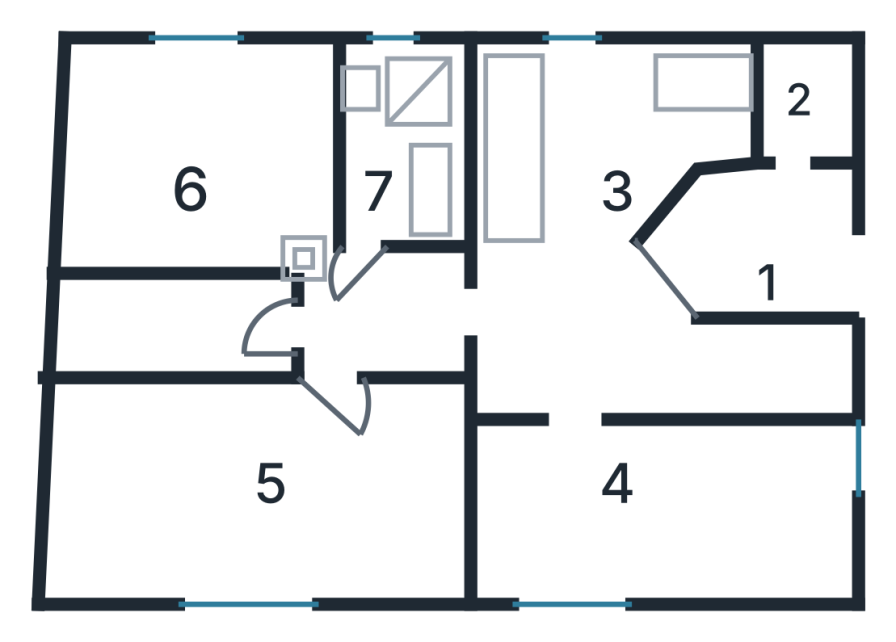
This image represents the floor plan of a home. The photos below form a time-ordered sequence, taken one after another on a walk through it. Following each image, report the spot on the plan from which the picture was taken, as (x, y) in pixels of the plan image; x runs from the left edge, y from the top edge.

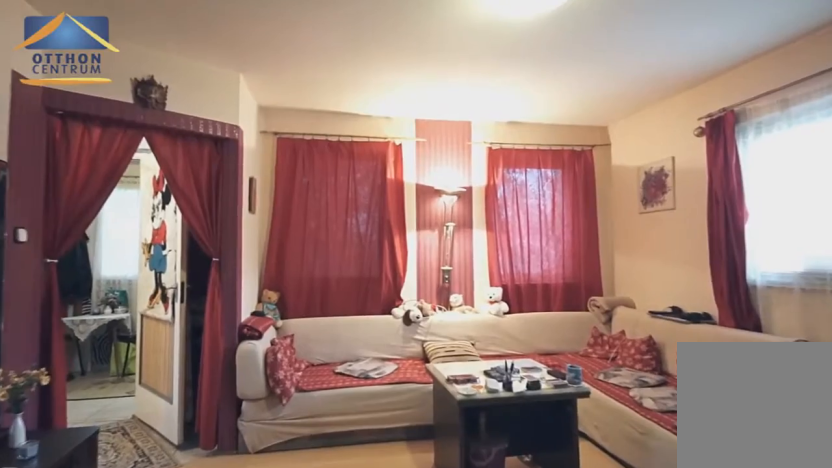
(626, 402)
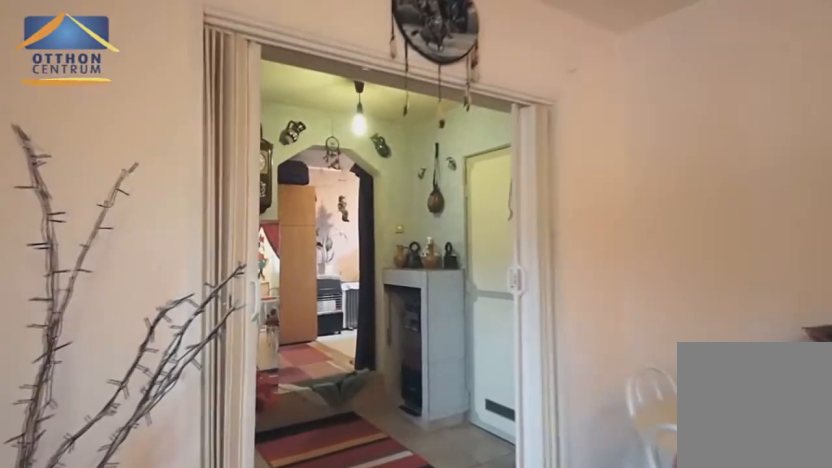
(488, 330)
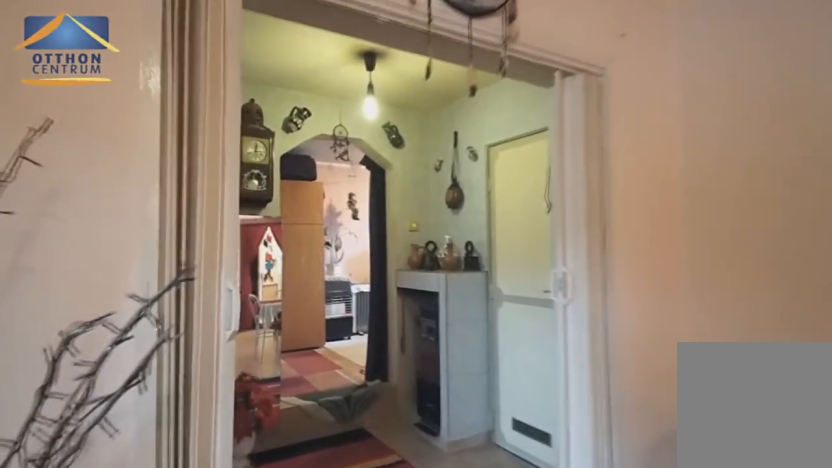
(464, 319)
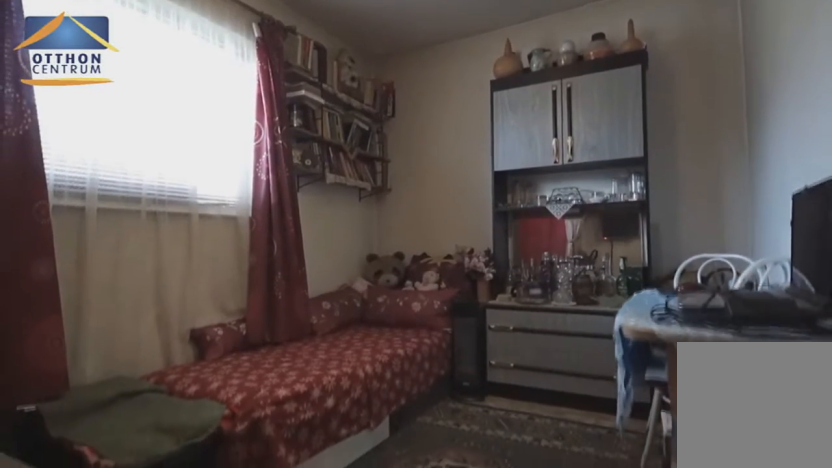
(247, 480)
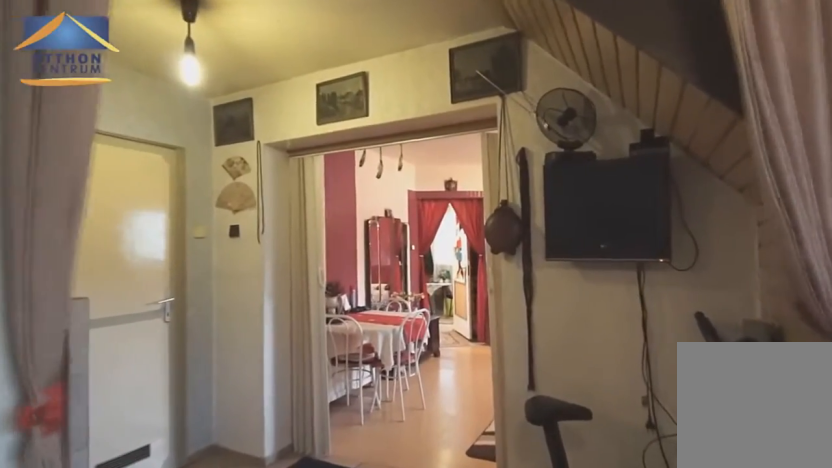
(286, 419)
